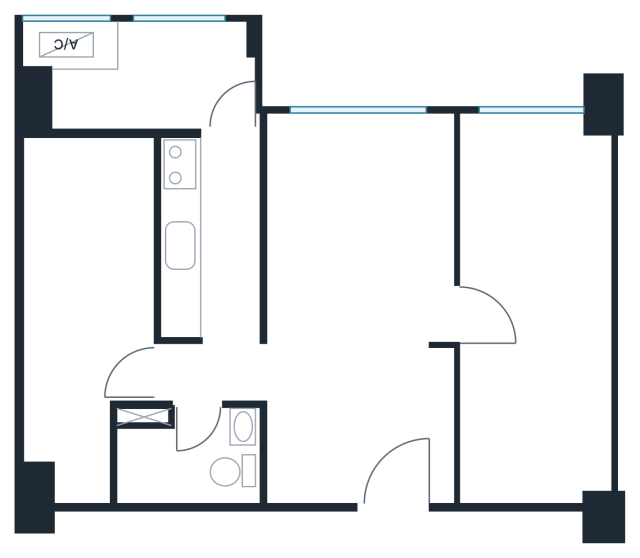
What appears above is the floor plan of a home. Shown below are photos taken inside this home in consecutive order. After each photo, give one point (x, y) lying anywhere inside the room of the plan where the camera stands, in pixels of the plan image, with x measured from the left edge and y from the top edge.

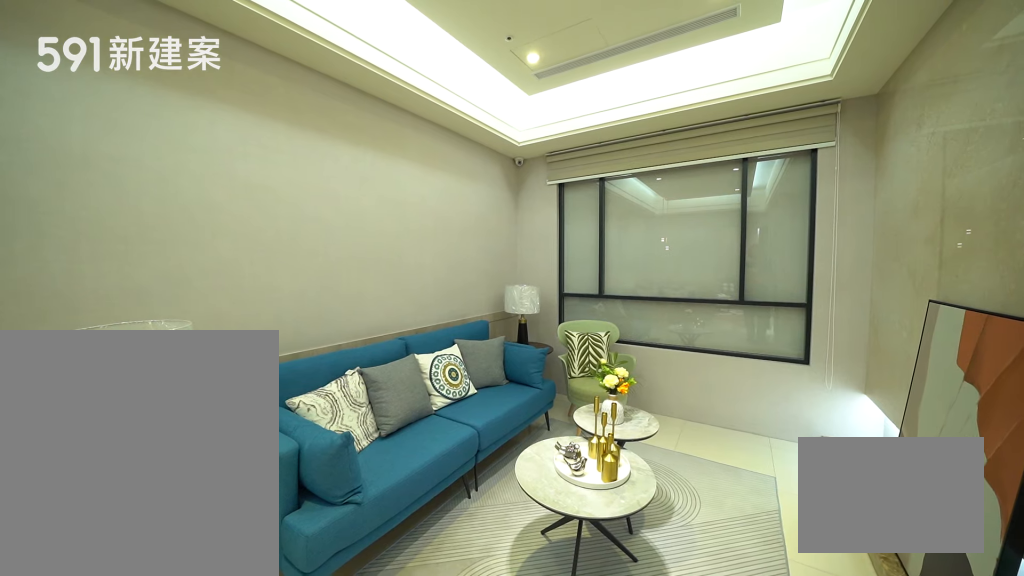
(360, 222)
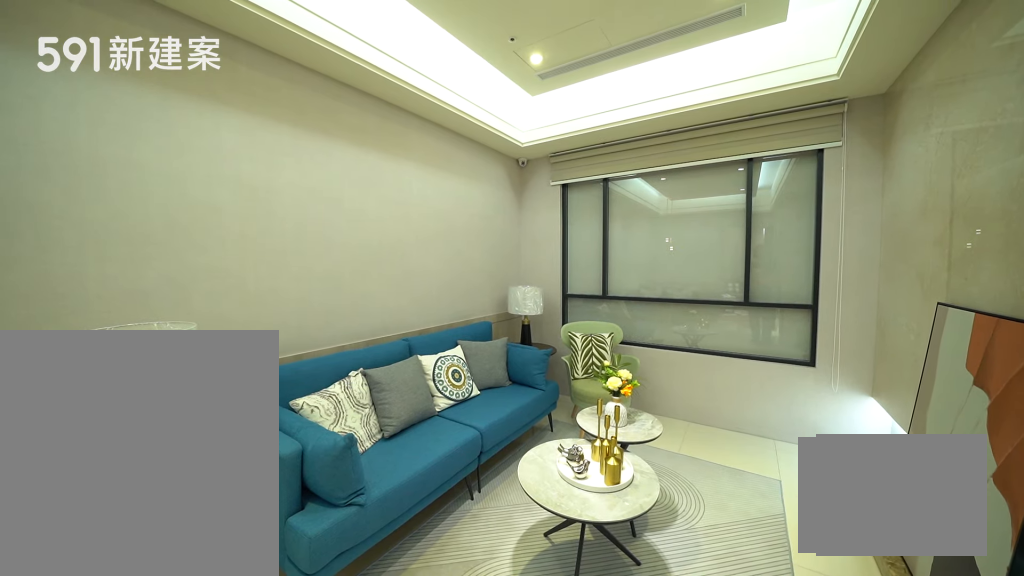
(360, 222)
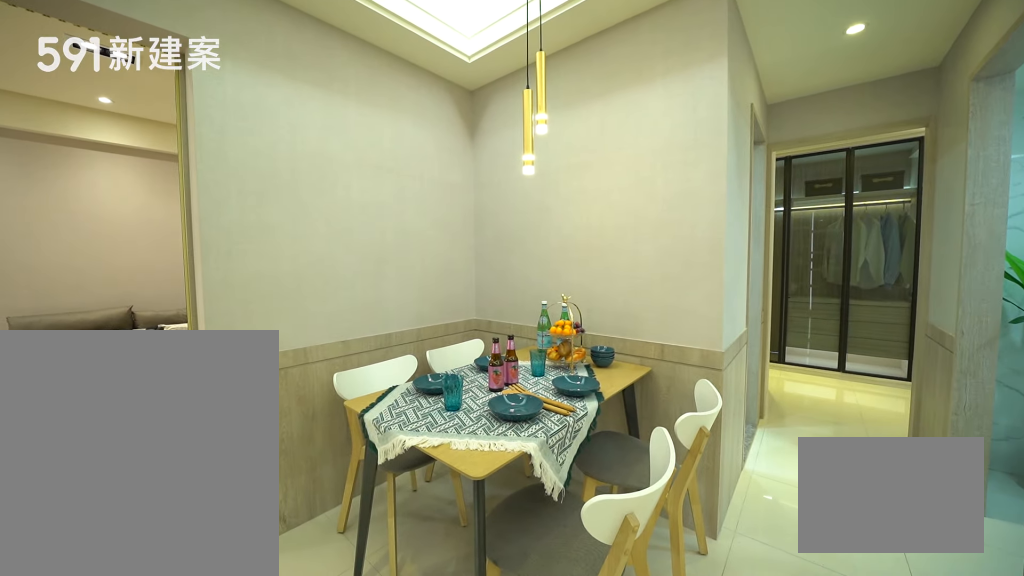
(324, 426)
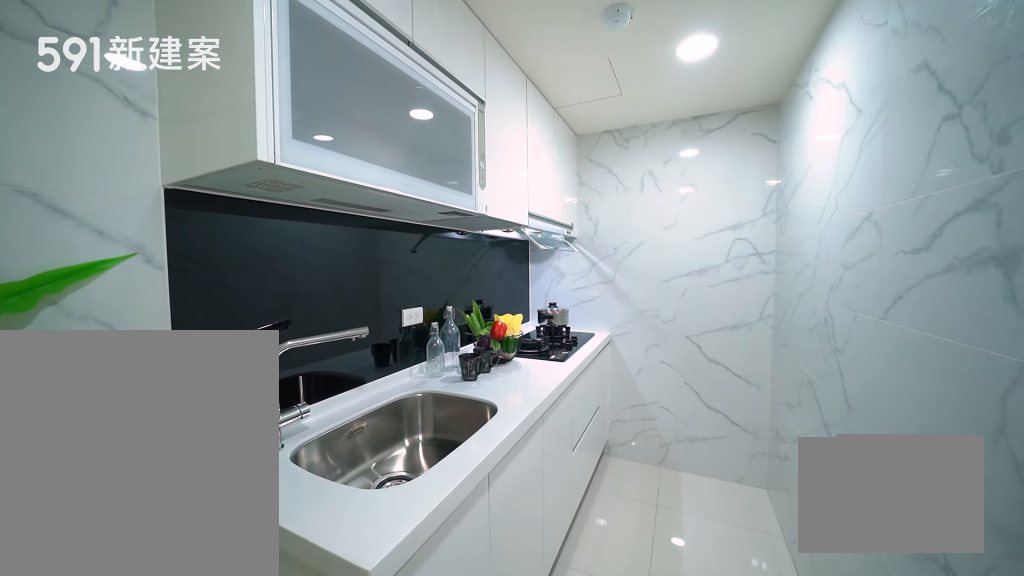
(208, 232)
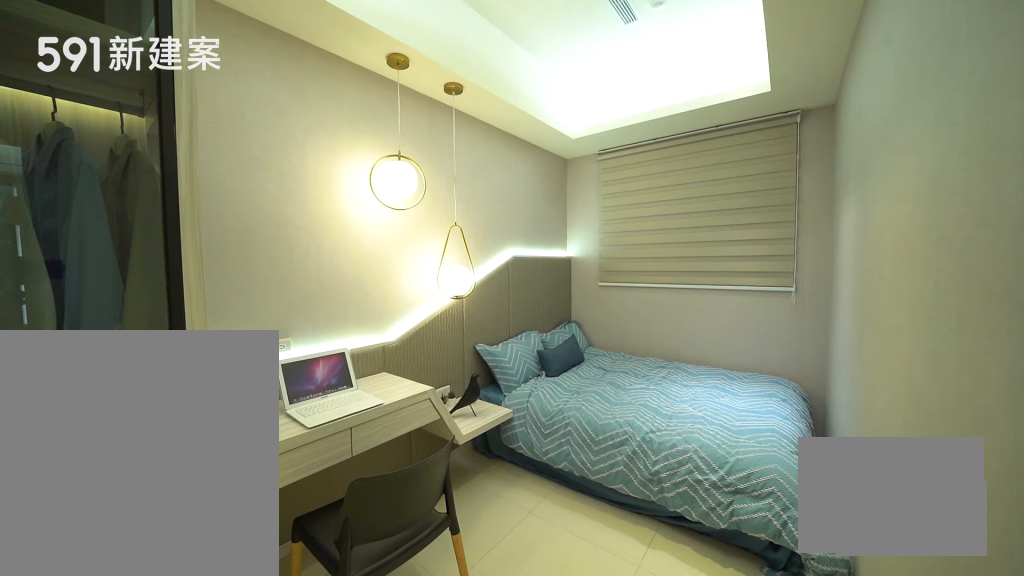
(83, 300)
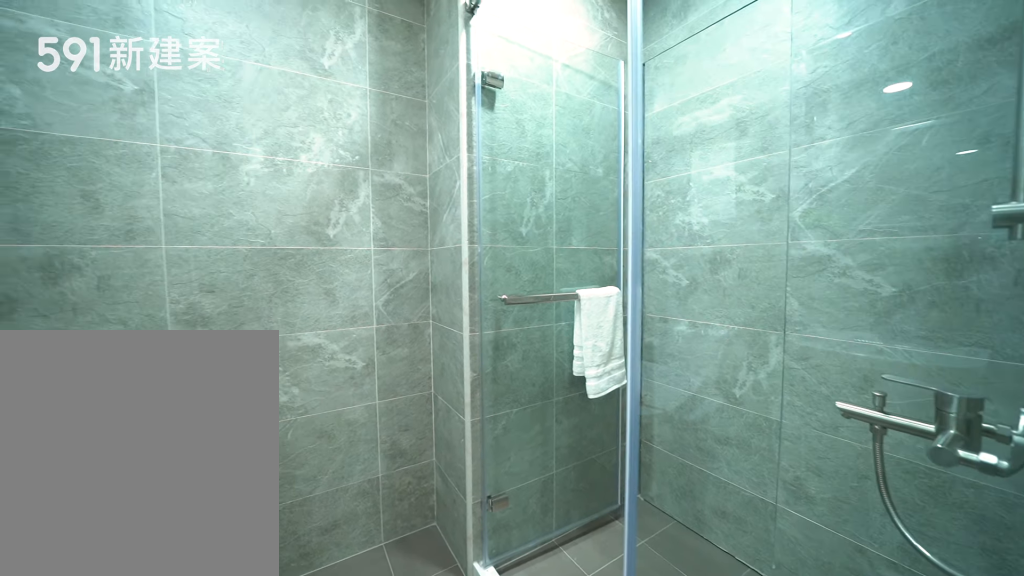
(189, 457)
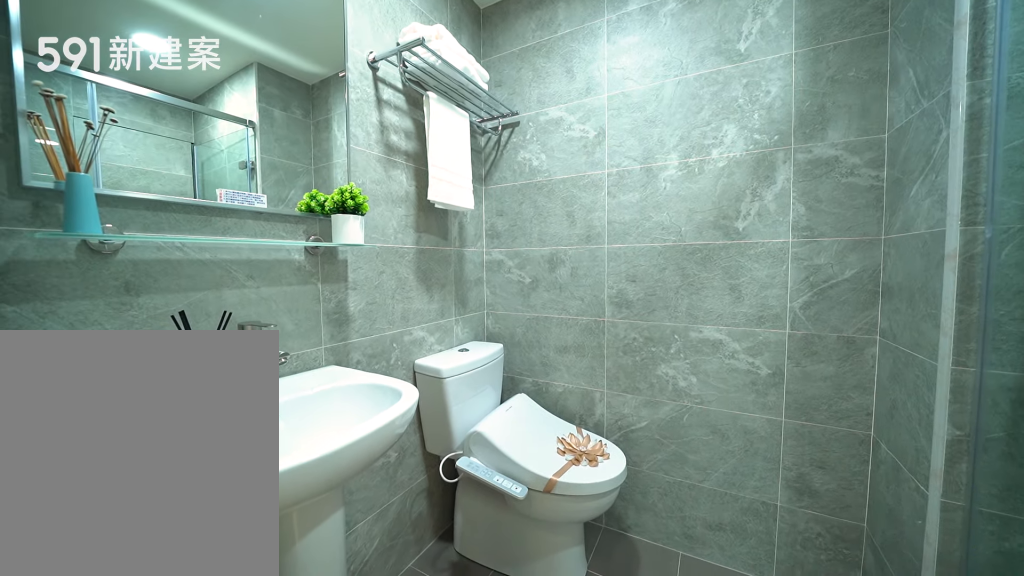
(189, 457)
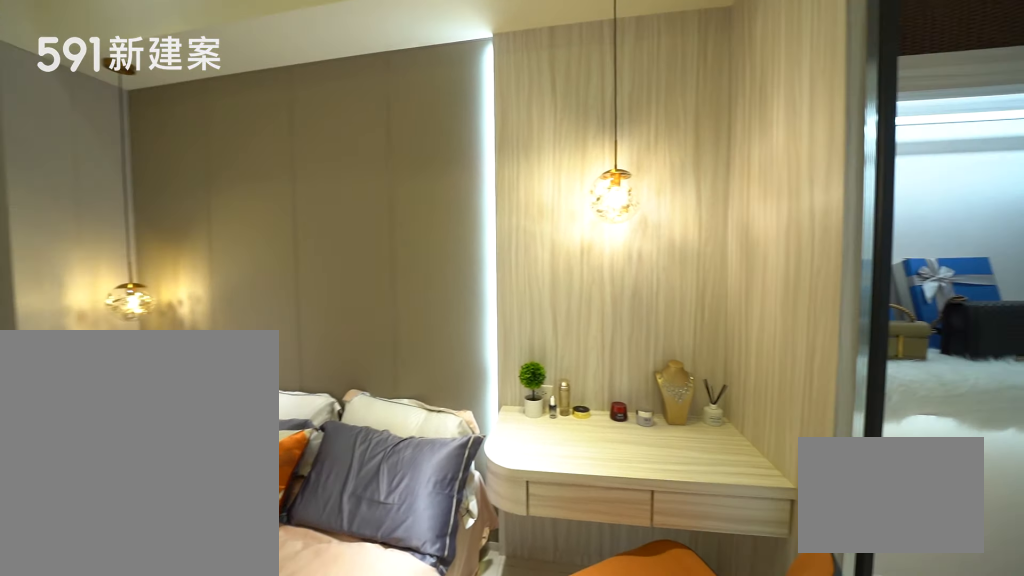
(540, 309)
